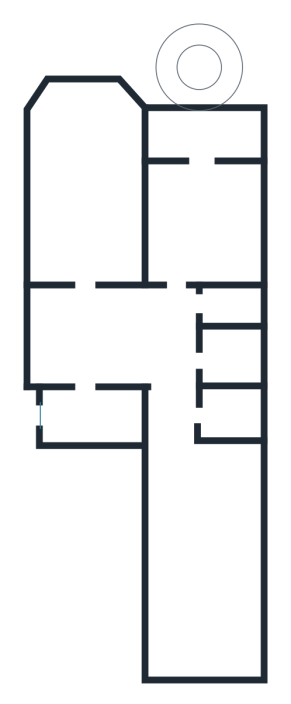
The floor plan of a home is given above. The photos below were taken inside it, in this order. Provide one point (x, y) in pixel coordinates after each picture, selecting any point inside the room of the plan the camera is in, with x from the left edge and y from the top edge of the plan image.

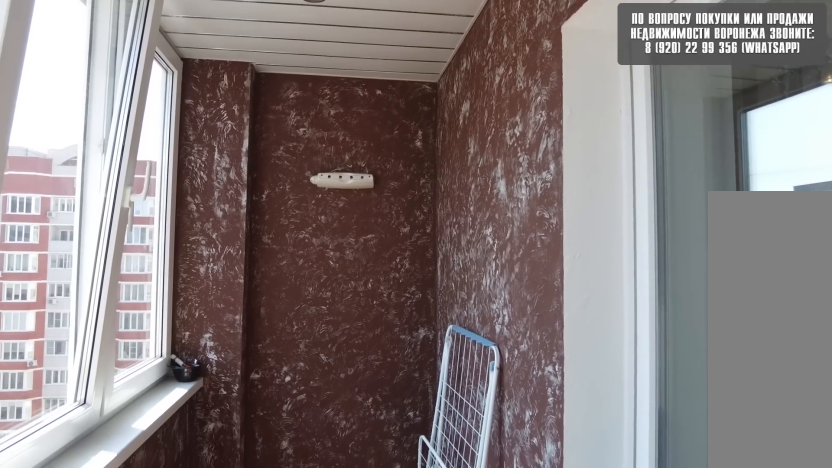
(199, 143)
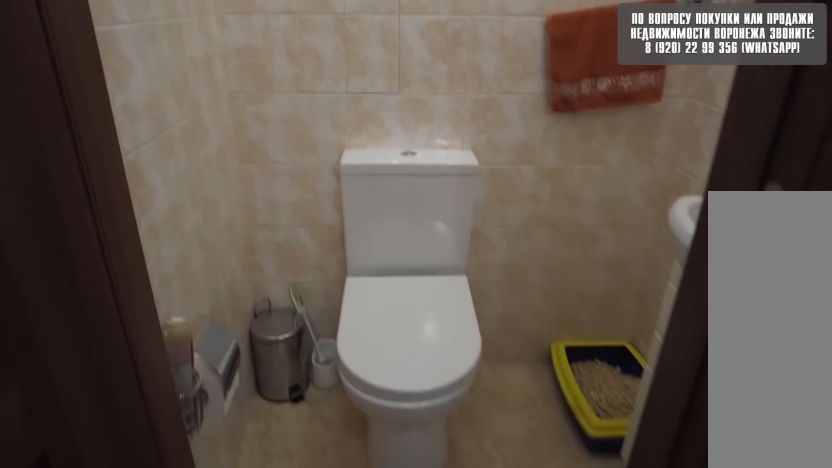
(174, 354)
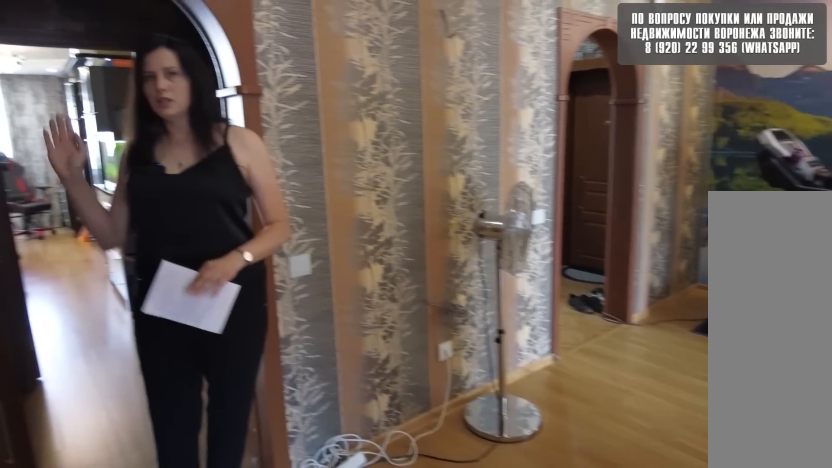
(174, 354)
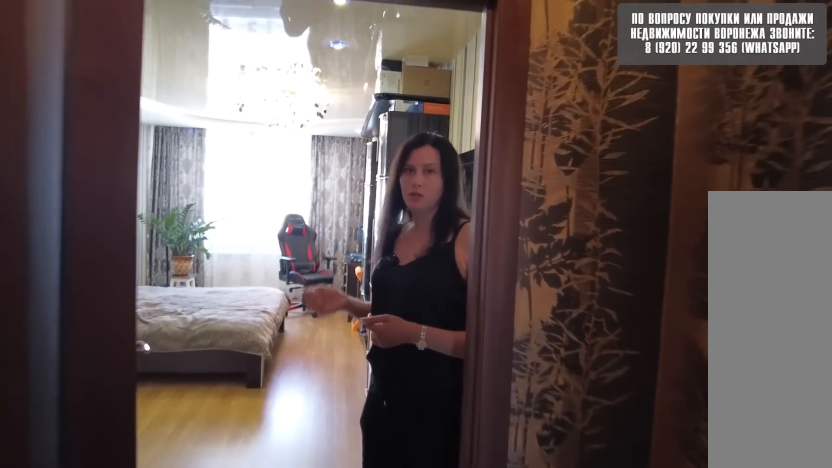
(174, 424)
